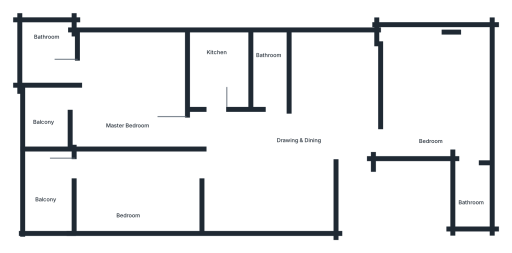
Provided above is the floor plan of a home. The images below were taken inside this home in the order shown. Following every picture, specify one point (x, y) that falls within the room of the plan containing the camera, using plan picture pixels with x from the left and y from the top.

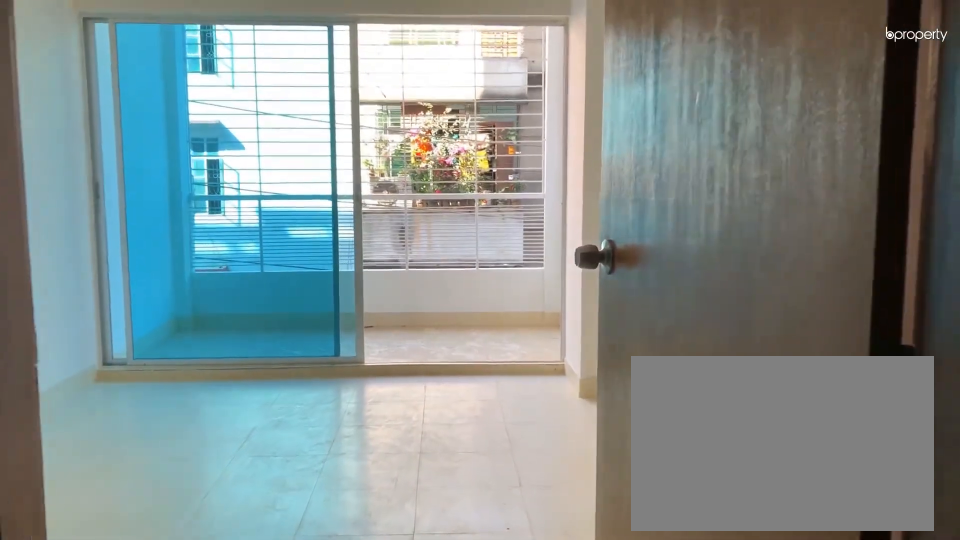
(206, 161)
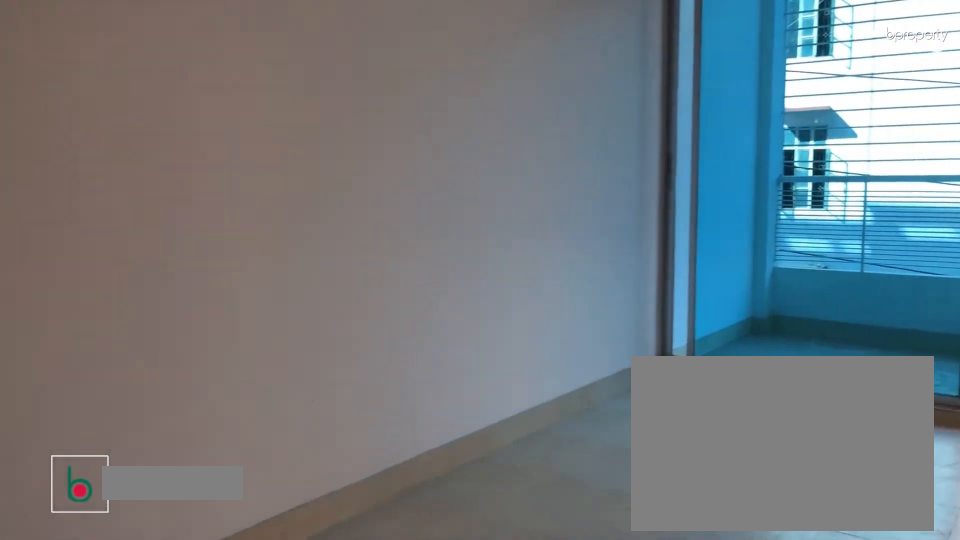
(128, 191)
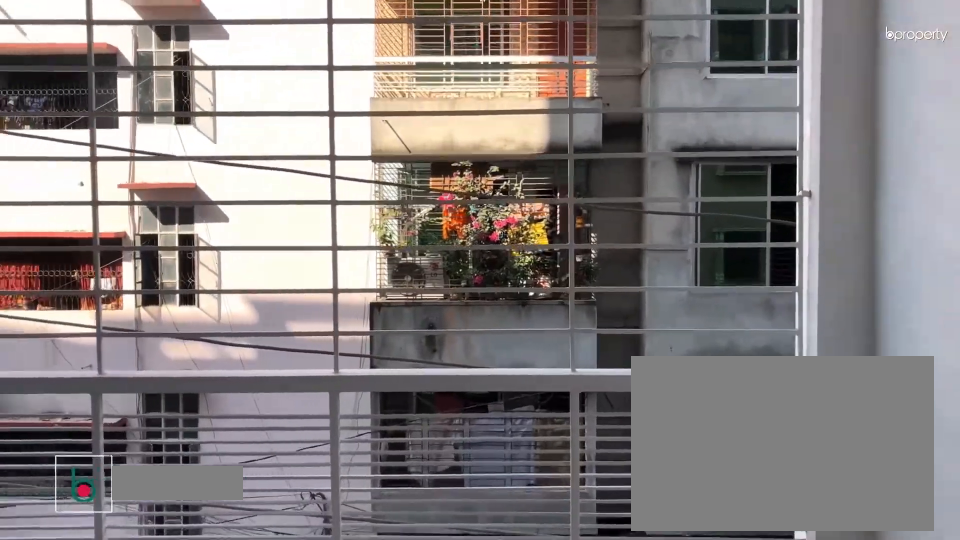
(43, 183)
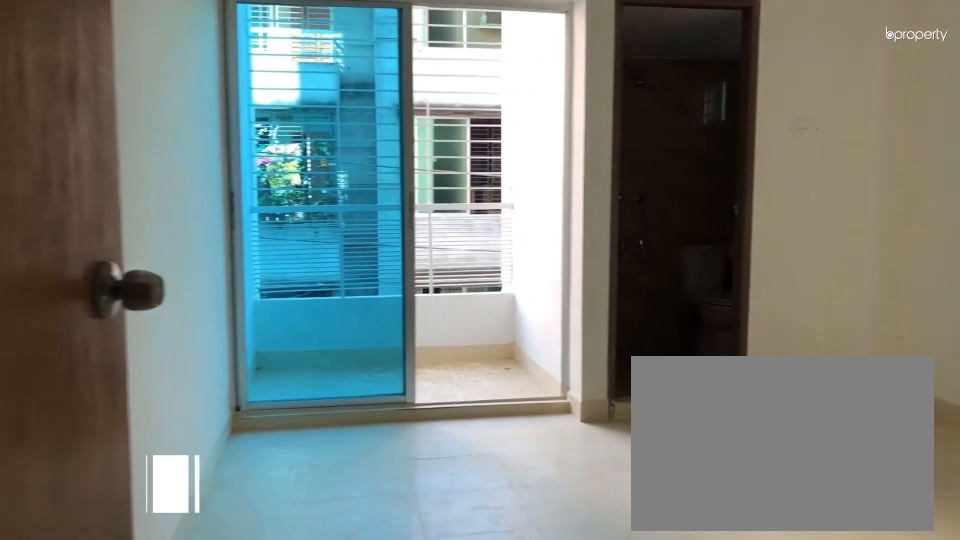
(124, 100)
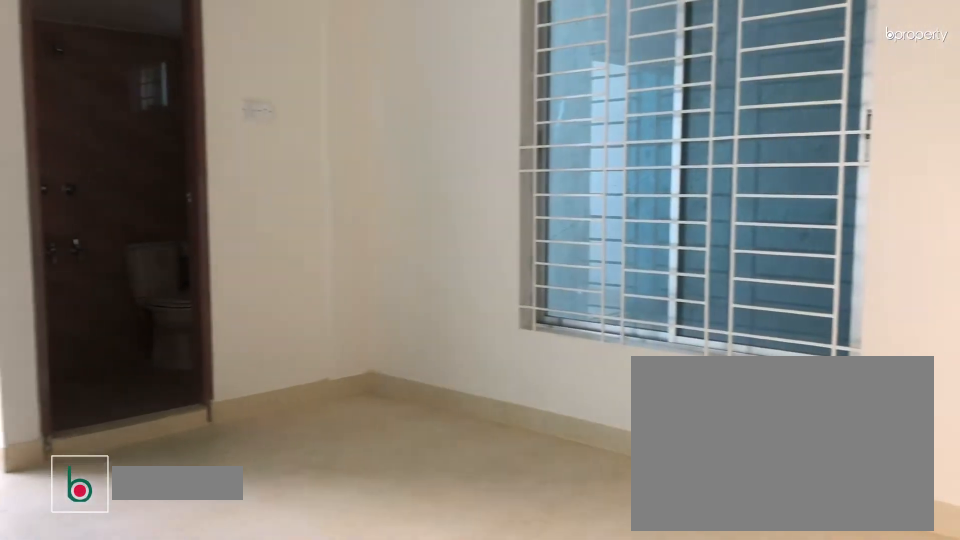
(124, 100)
